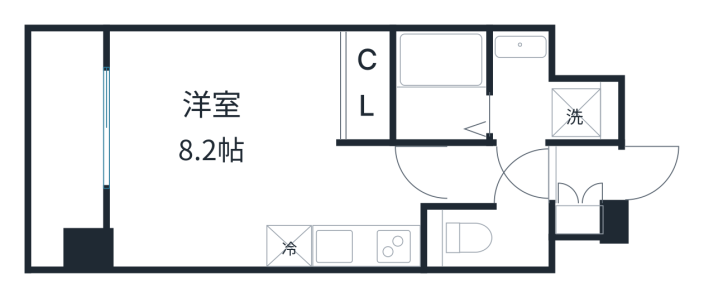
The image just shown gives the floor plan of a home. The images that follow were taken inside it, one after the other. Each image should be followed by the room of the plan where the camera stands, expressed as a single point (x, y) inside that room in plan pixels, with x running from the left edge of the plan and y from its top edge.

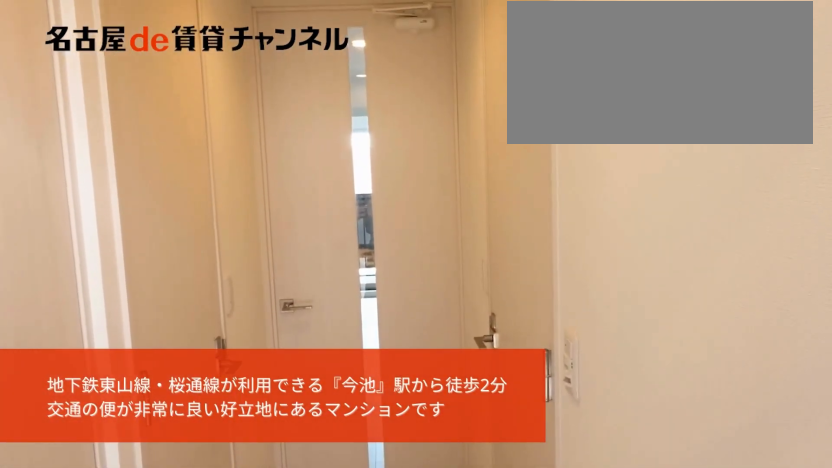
(536, 175)
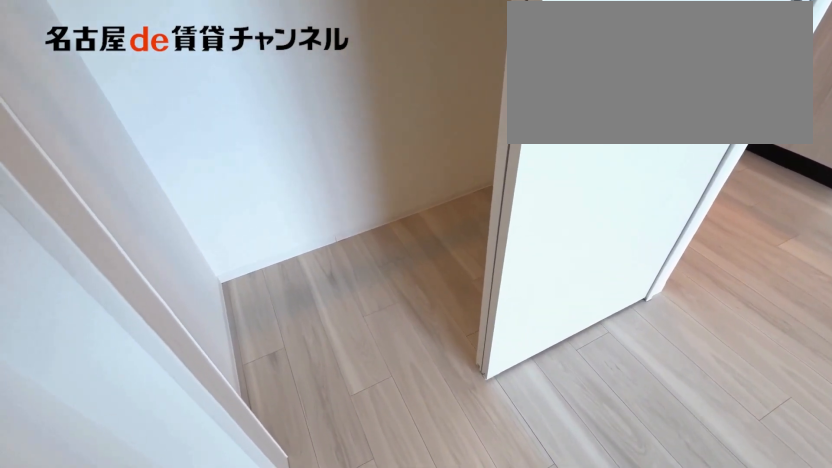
(368, 85)
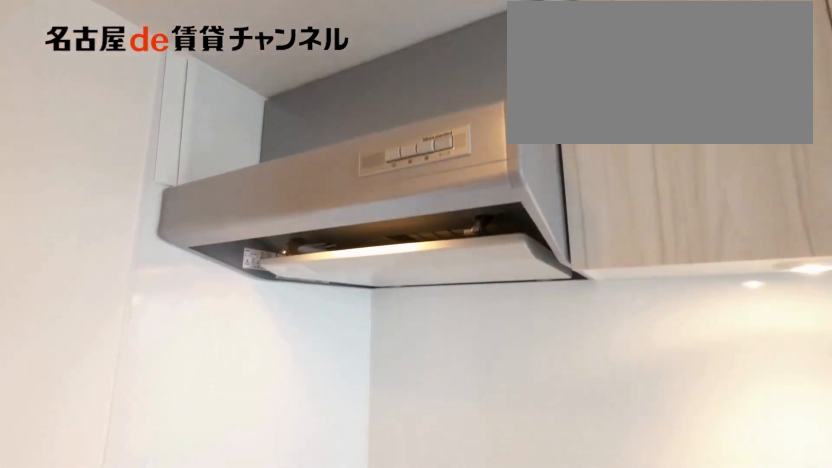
(366, 246)
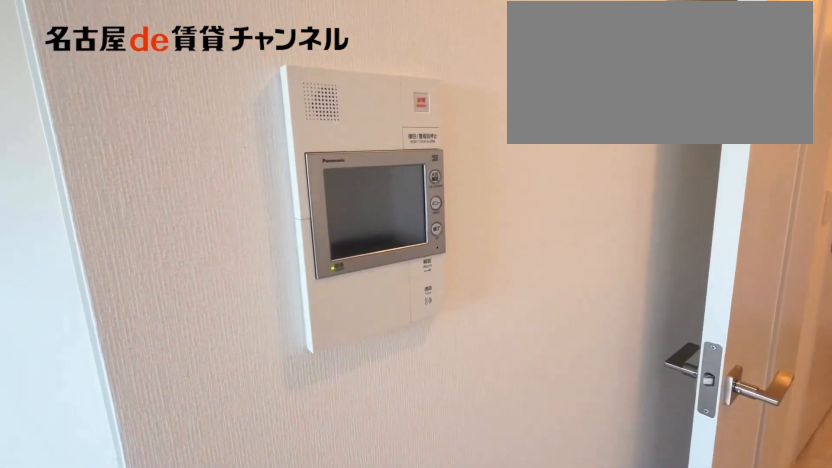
(366, 246)
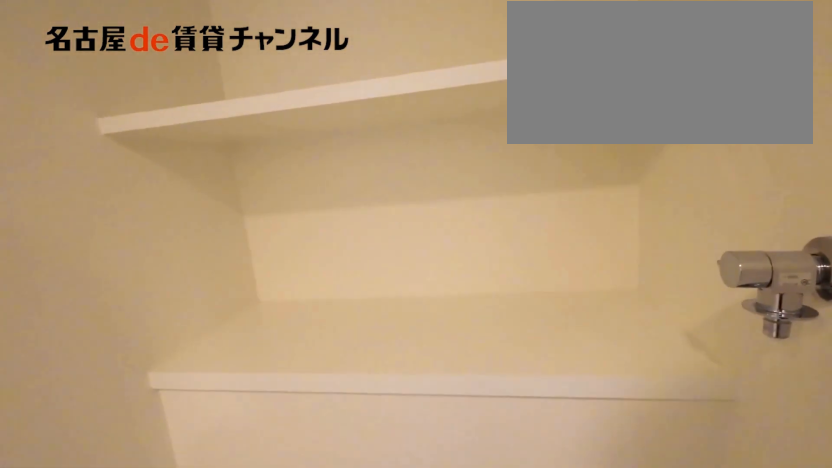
(545, 95)
